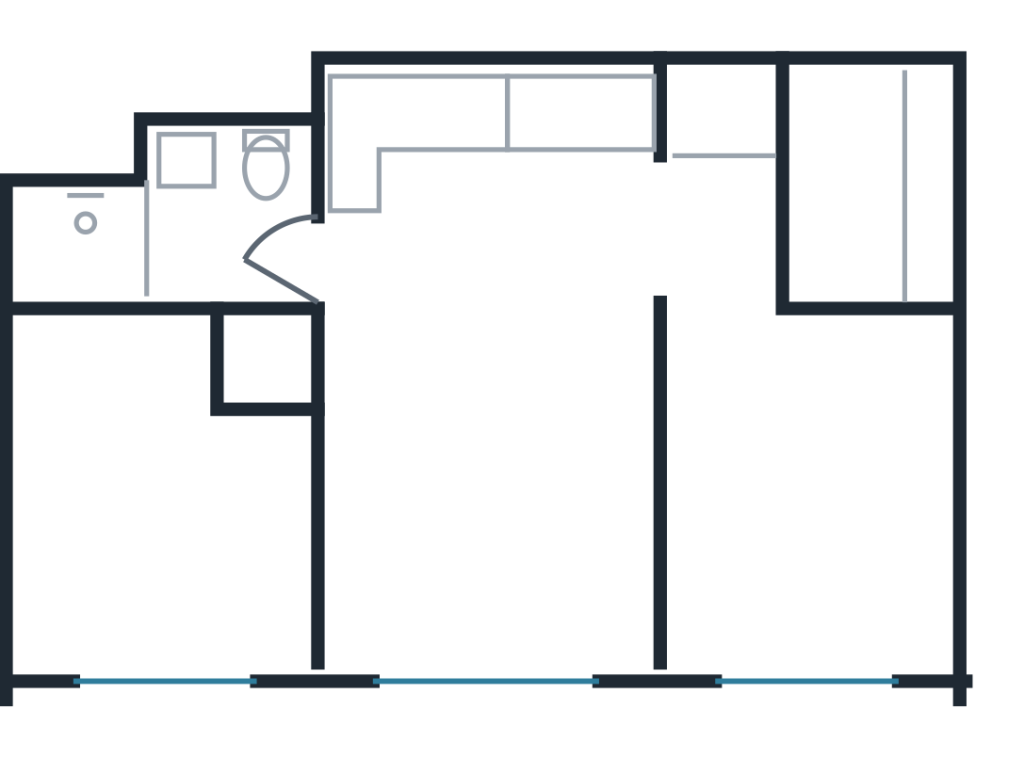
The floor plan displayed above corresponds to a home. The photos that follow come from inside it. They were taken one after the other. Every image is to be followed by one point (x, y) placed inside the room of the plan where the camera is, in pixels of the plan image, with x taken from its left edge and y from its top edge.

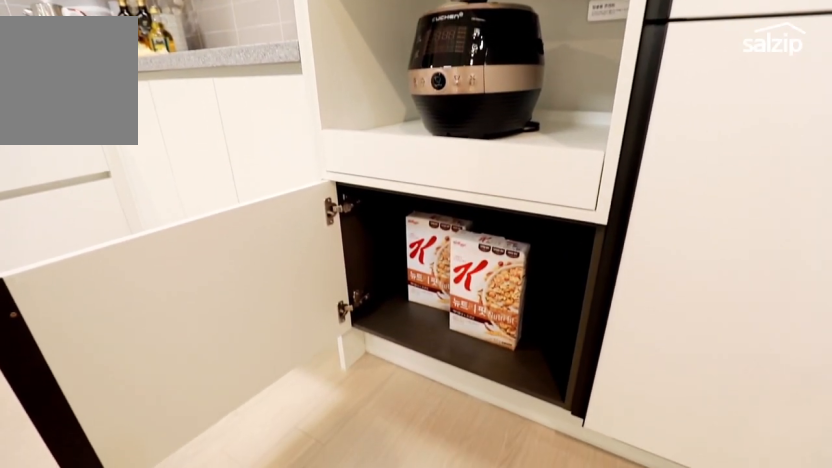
(508, 202)
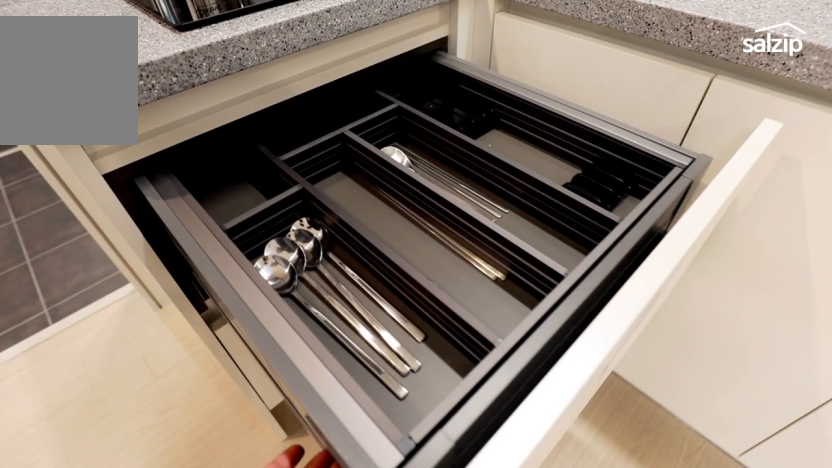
(509, 202)
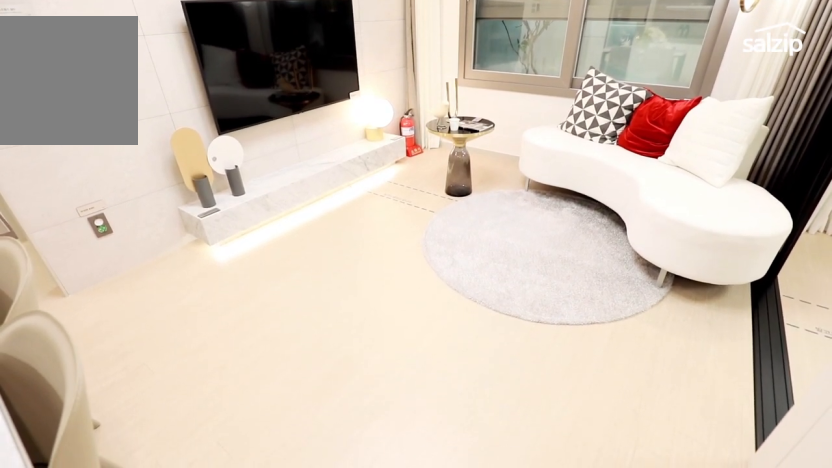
(492, 494)
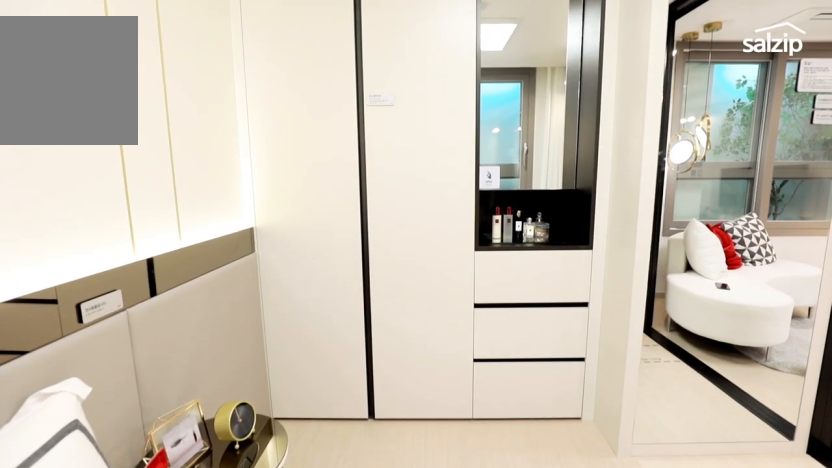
(147, 503)
